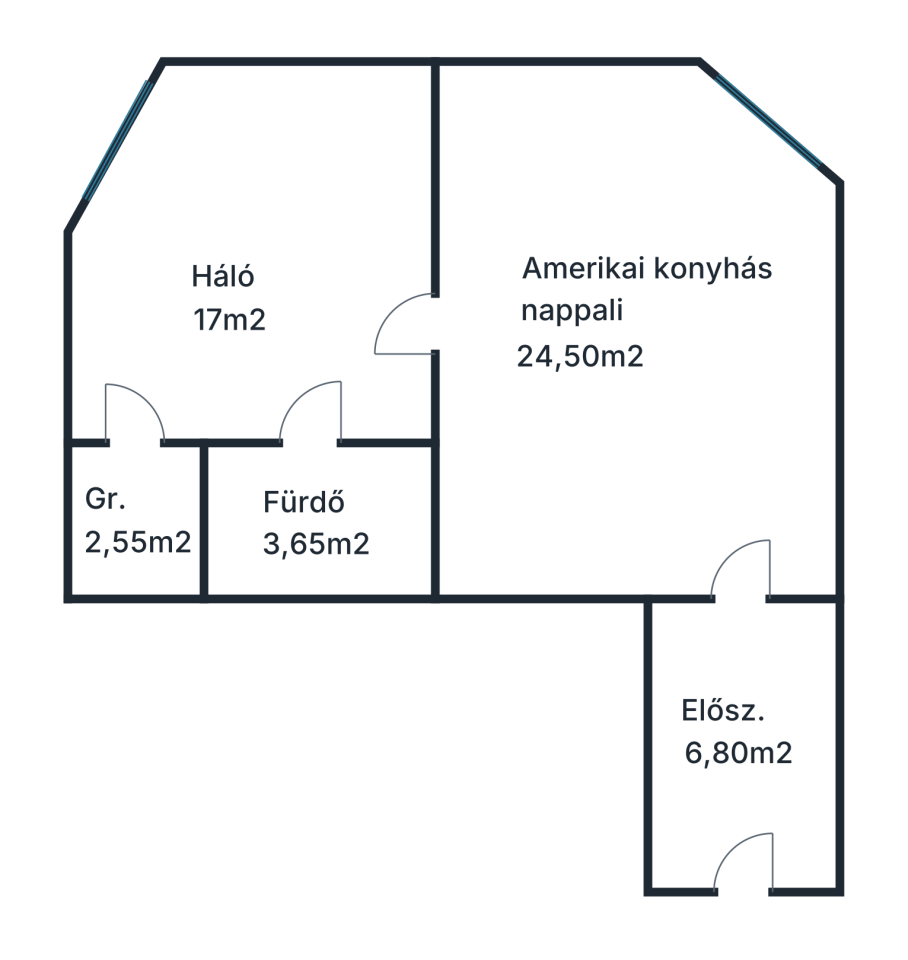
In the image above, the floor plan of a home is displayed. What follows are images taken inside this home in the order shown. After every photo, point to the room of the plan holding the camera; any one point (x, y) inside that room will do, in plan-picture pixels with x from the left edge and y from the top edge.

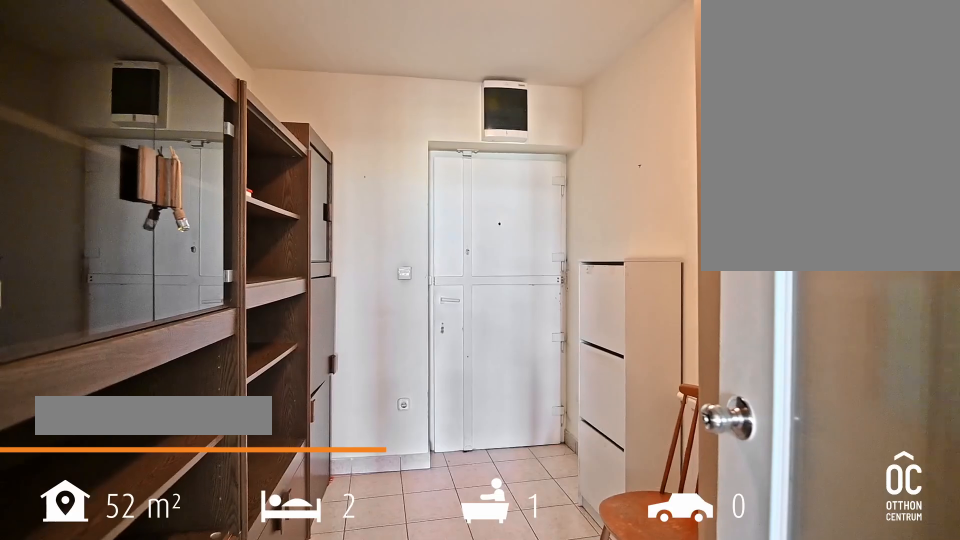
(742, 741)
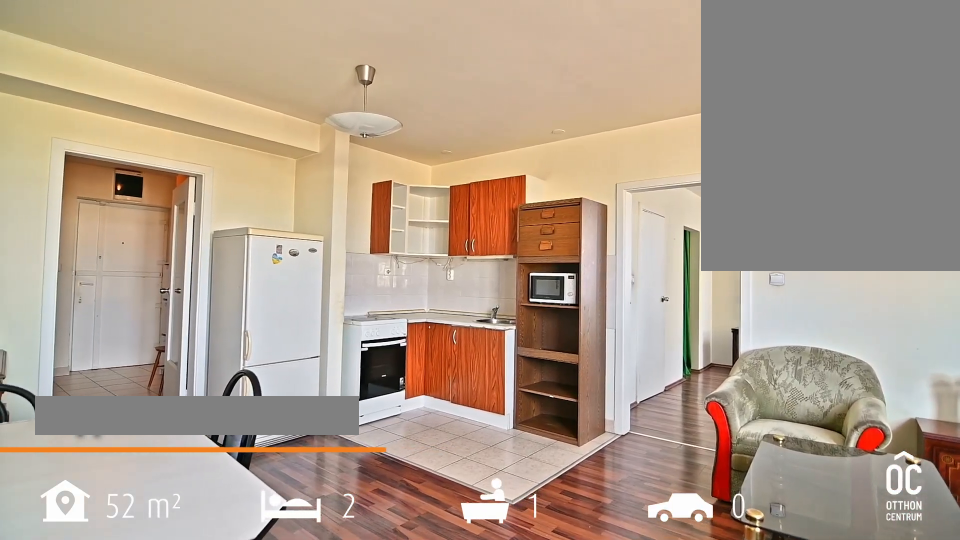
(625, 359)
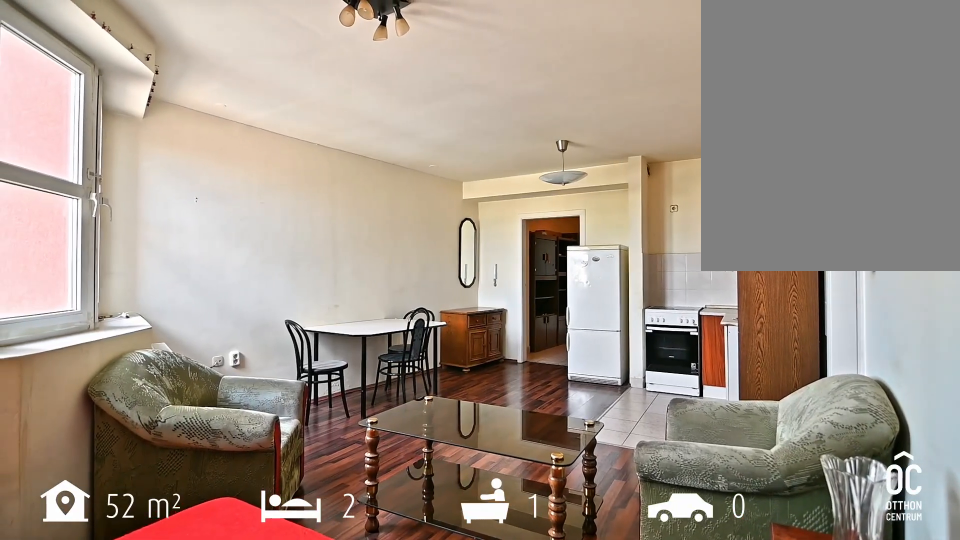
(624, 359)
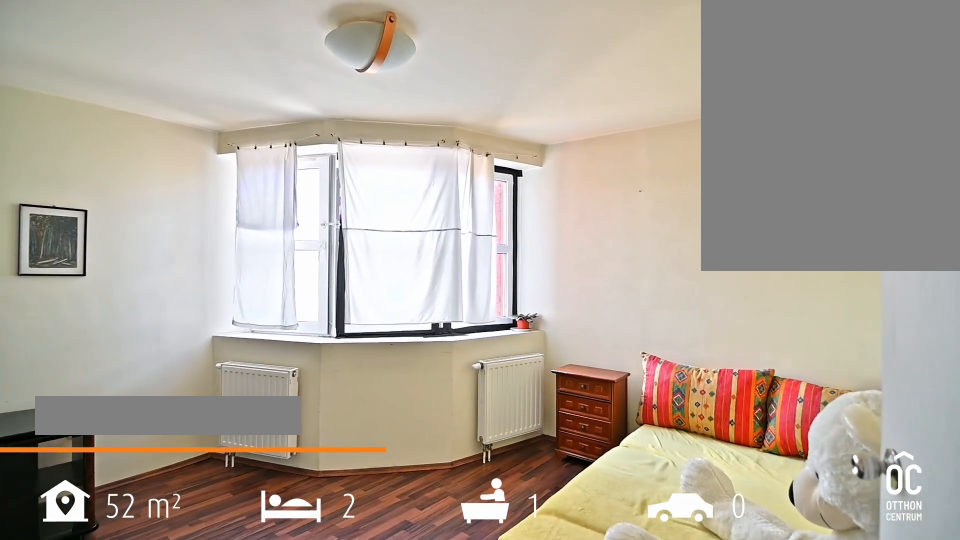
(265, 268)
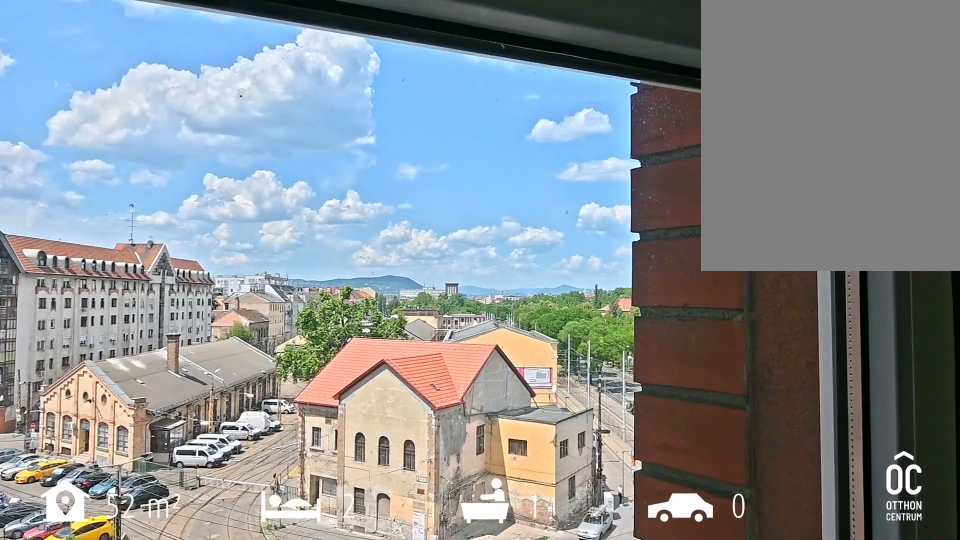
(265, 268)
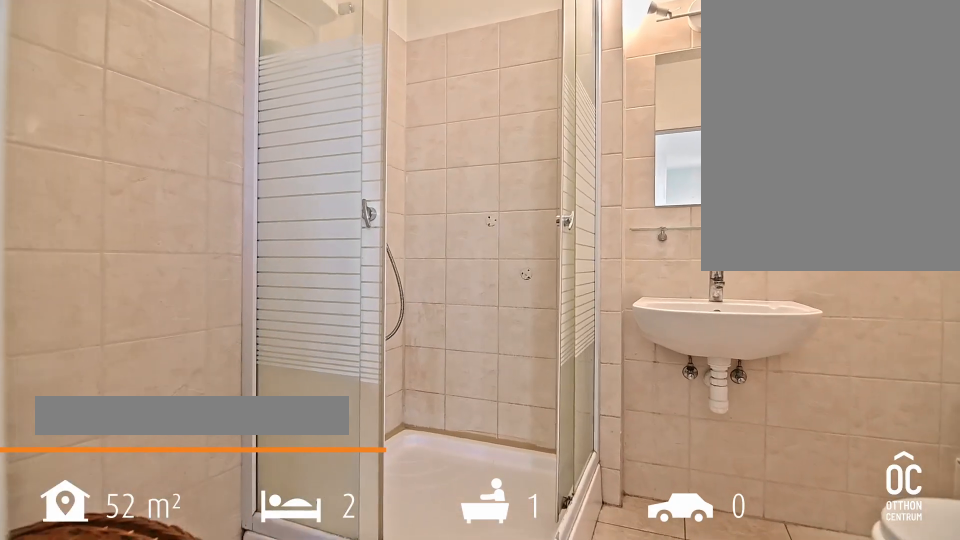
(318, 524)
